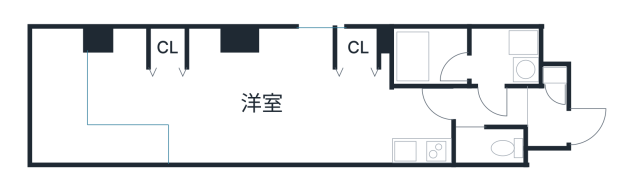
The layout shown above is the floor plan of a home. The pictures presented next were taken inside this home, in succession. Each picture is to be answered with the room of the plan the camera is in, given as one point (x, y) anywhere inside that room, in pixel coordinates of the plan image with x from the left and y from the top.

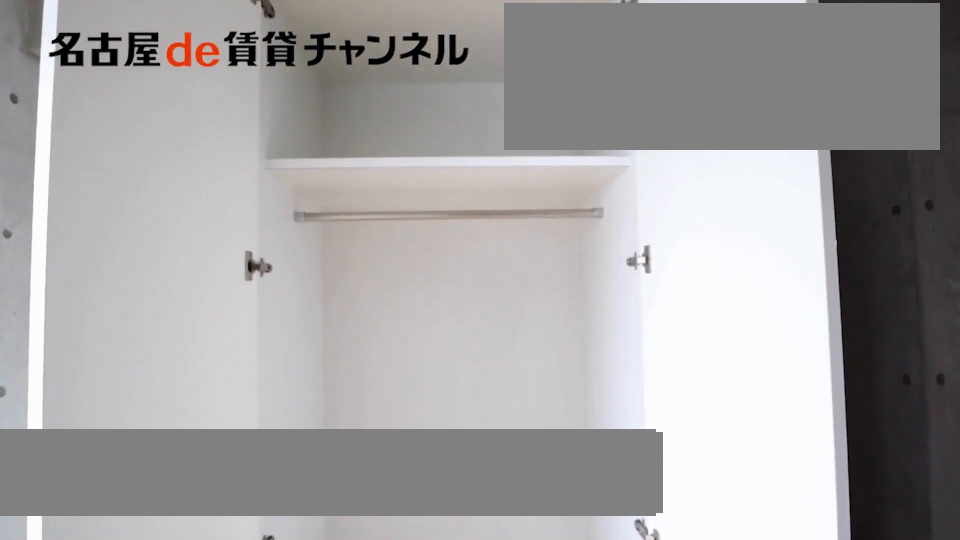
(165, 47)
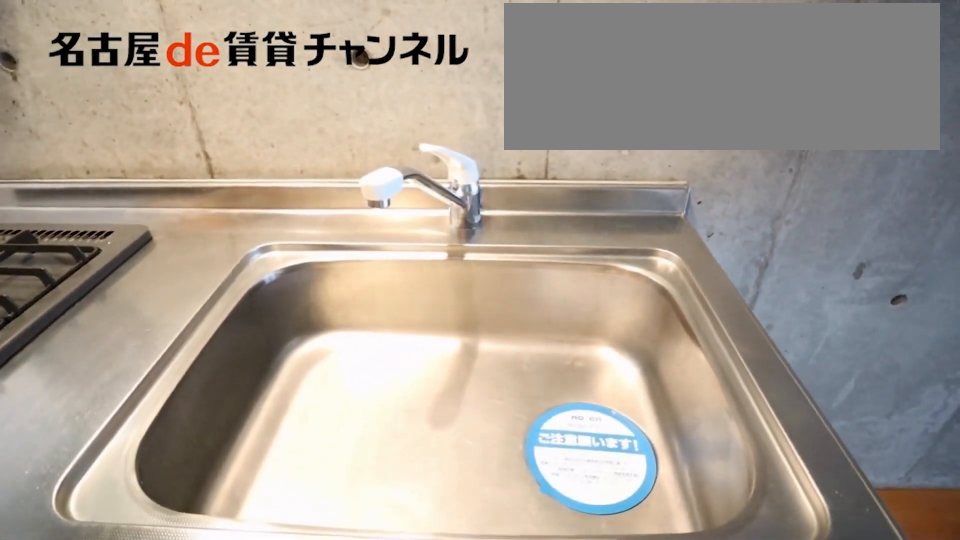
(423, 148)
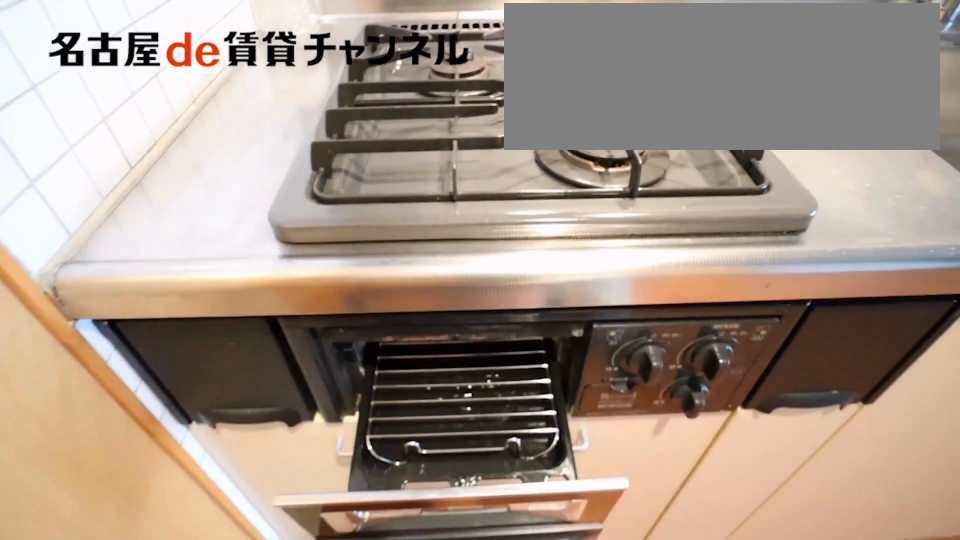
(423, 148)
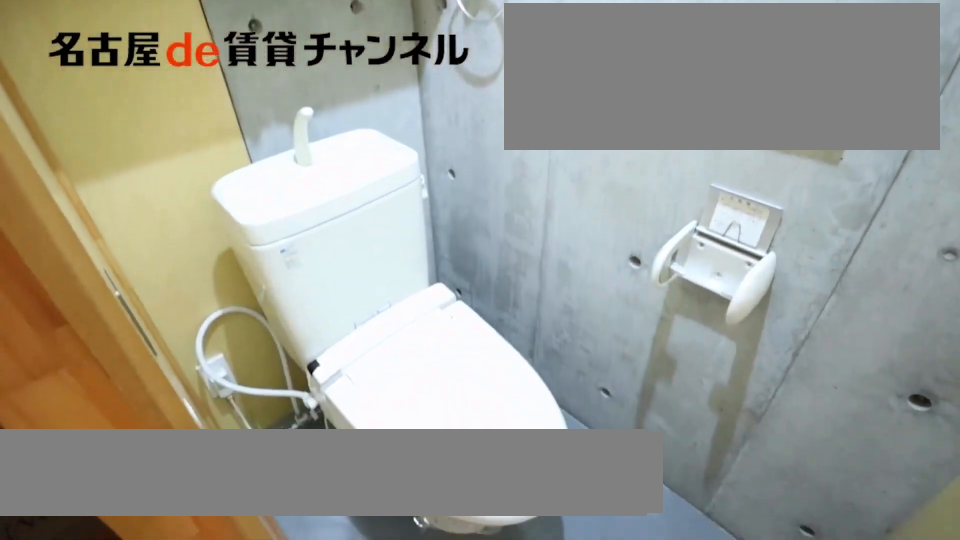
(490, 146)
